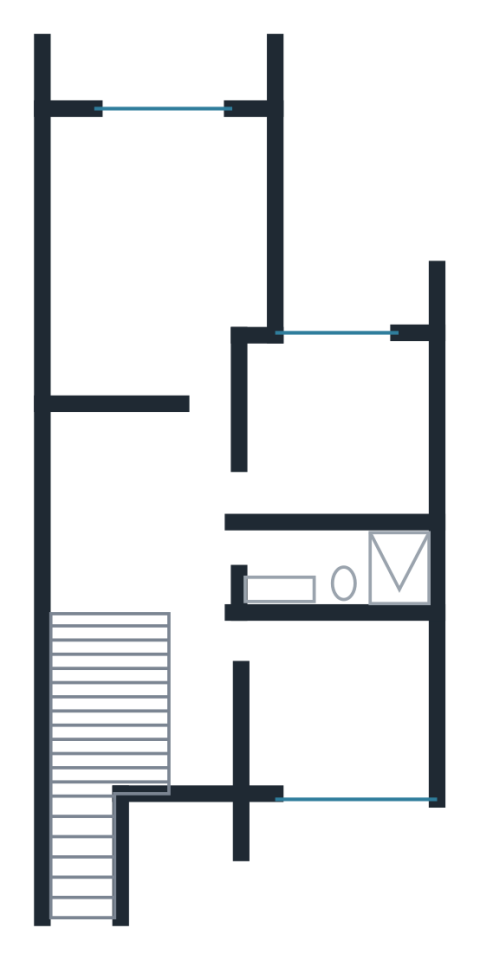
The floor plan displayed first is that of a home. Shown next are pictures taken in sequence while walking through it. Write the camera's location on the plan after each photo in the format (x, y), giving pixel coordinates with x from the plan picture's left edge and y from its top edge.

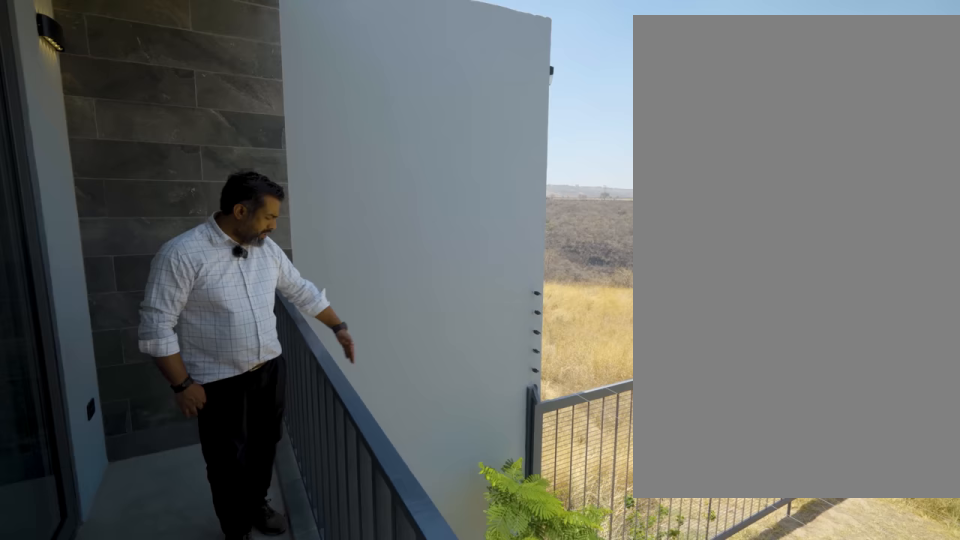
(155, 80)
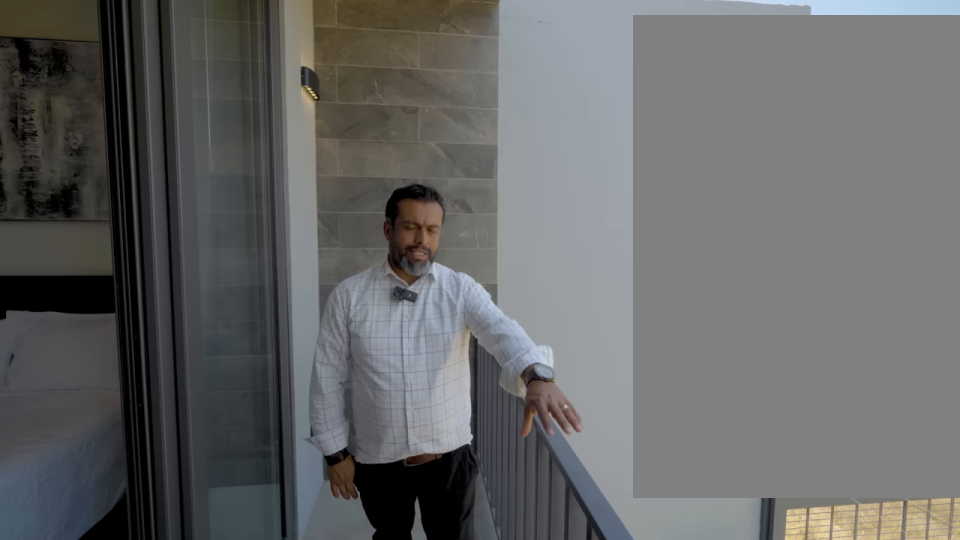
(181, 81)
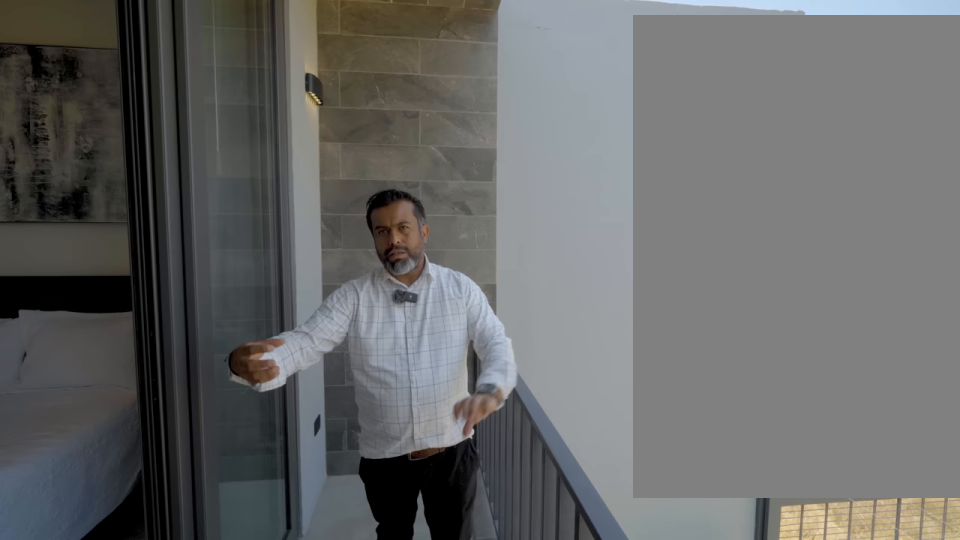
(180, 82)
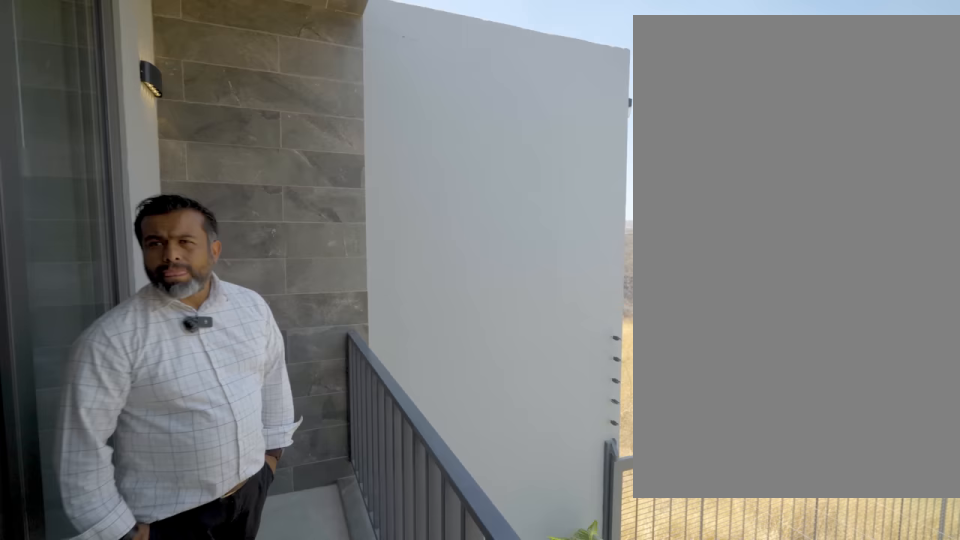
(181, 81)
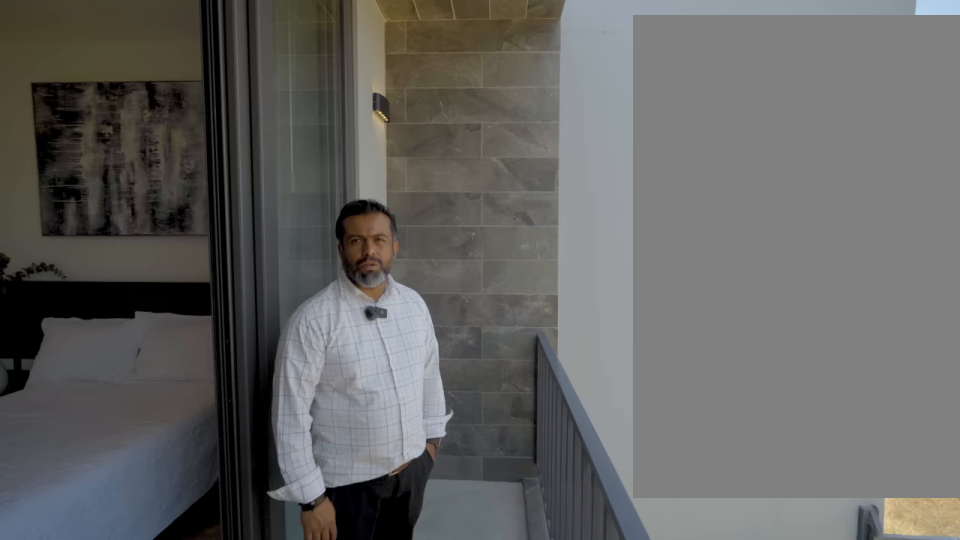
(181, 80)
